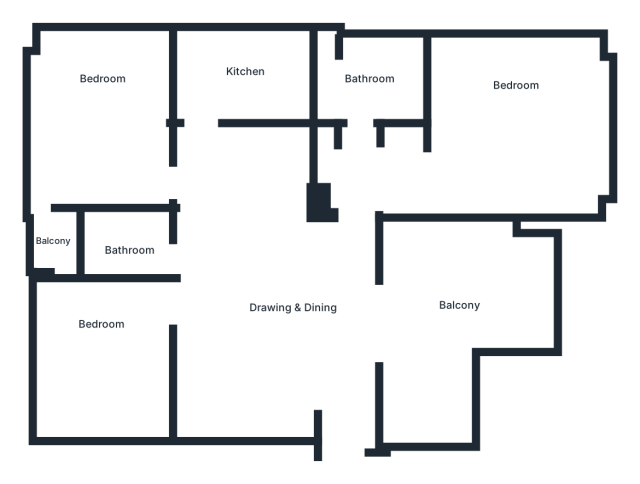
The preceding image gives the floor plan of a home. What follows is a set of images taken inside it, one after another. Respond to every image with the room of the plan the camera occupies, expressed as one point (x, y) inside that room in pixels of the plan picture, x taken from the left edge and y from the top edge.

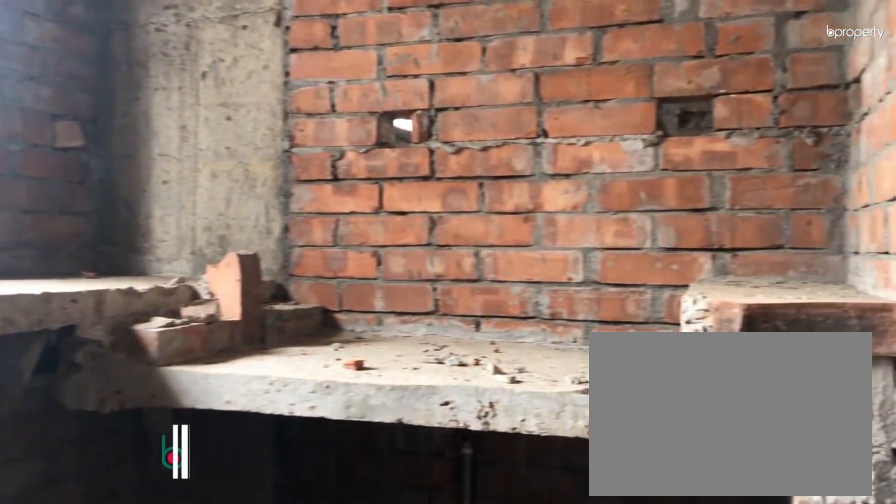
(242, 77)
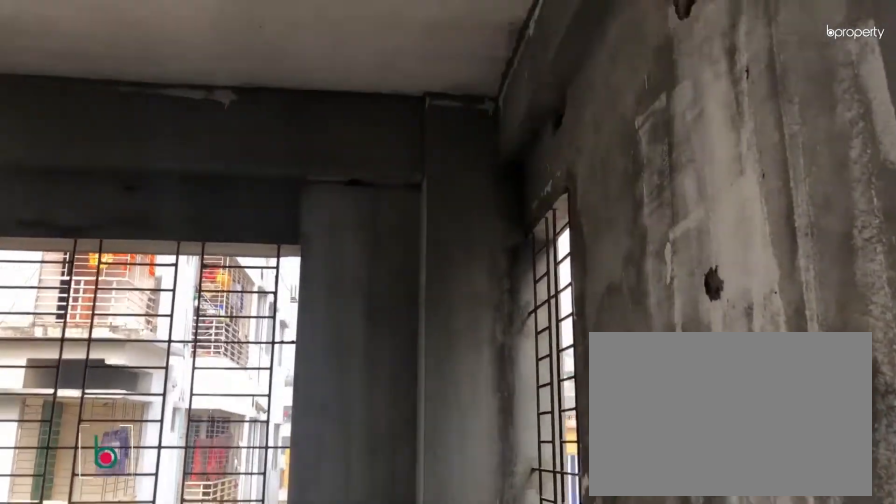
(518, 120)
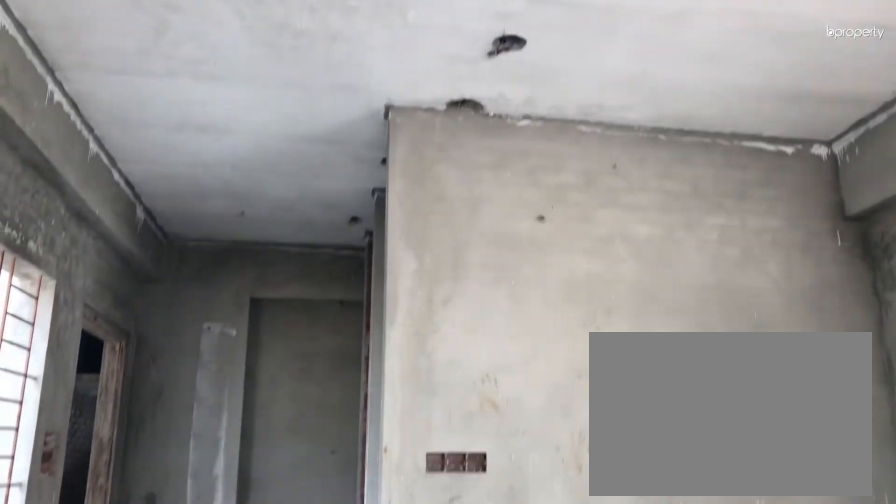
(518, 120)
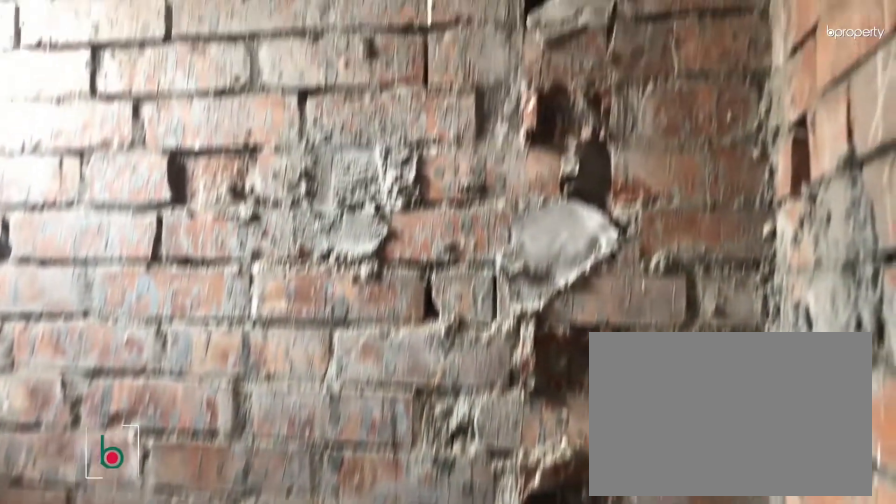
(370, 77)
